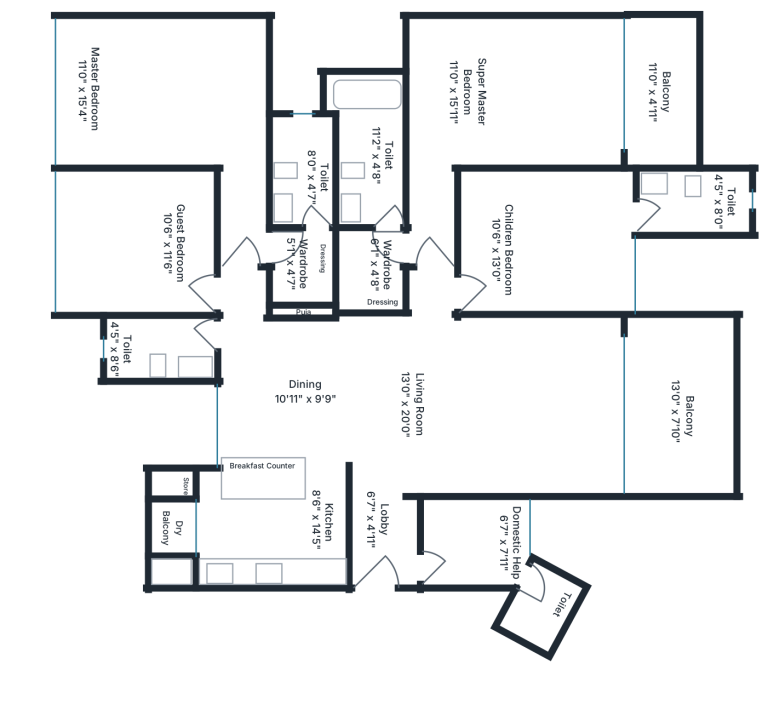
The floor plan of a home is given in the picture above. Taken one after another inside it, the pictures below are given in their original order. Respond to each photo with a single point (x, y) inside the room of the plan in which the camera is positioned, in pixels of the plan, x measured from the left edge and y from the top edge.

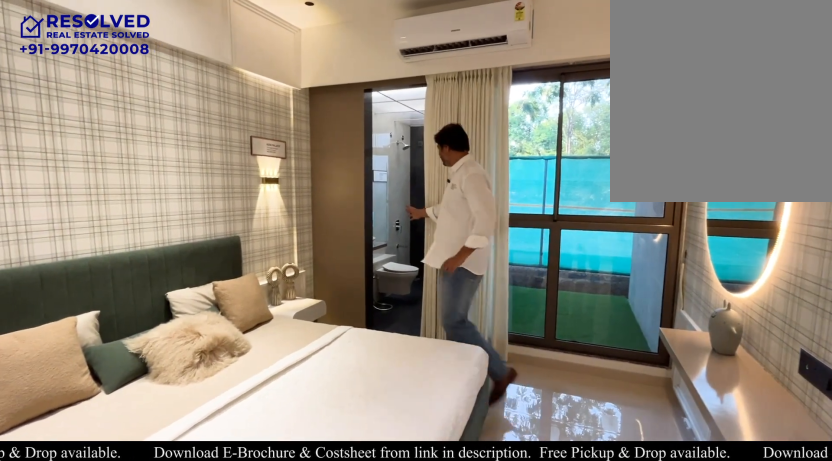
(547, 241)
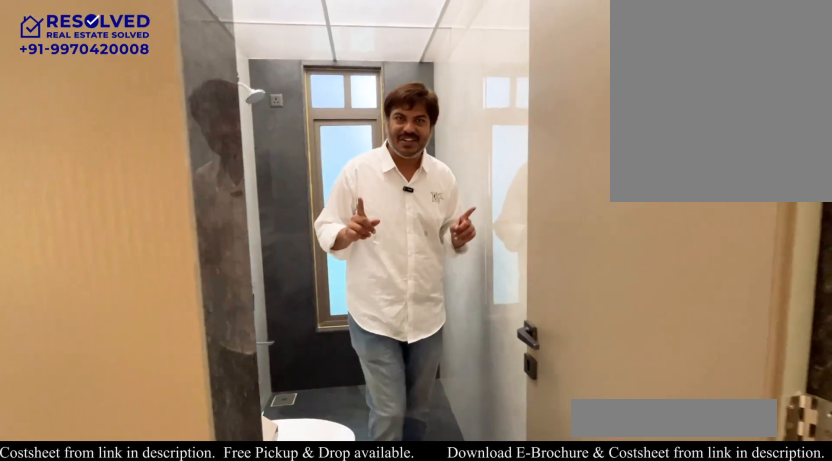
(690, 200)
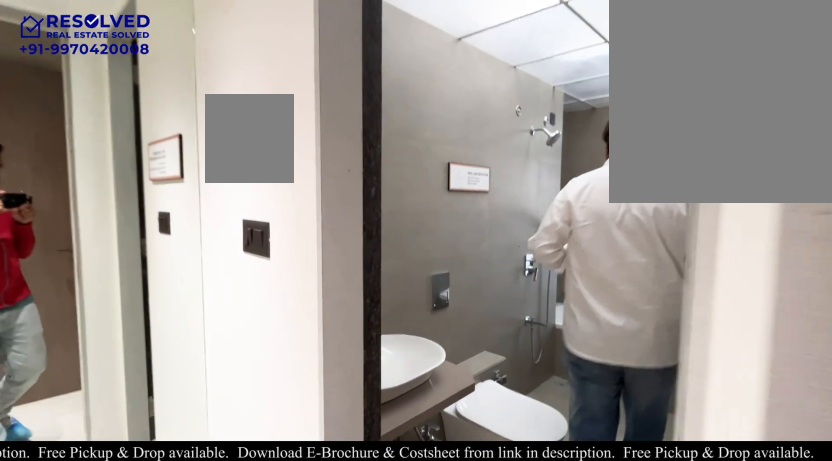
(369, 147)
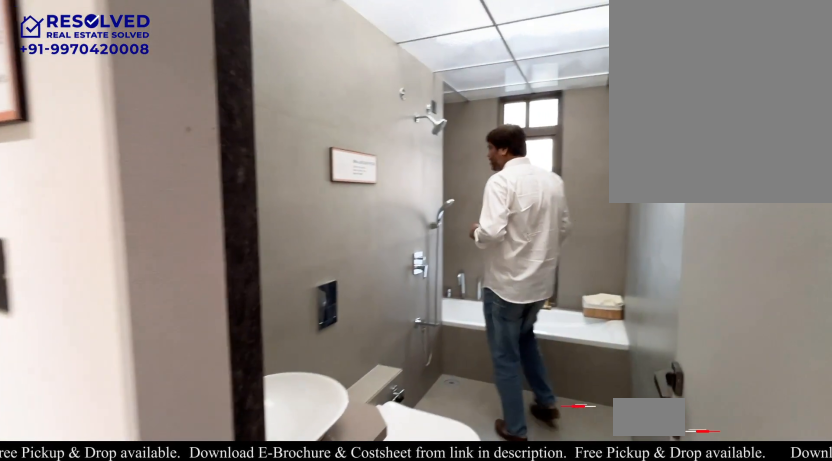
(369, 147)
